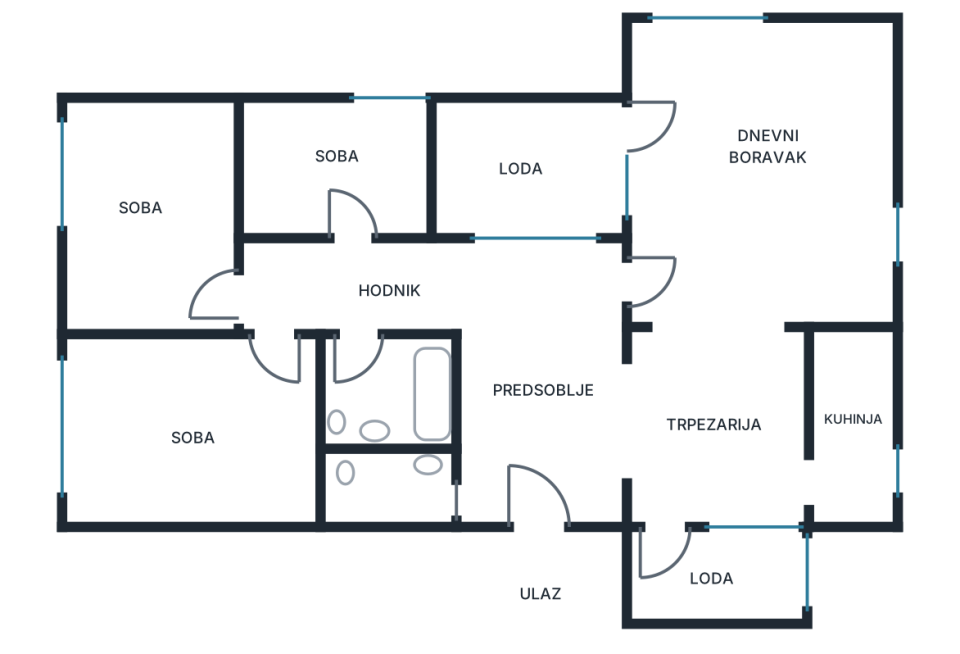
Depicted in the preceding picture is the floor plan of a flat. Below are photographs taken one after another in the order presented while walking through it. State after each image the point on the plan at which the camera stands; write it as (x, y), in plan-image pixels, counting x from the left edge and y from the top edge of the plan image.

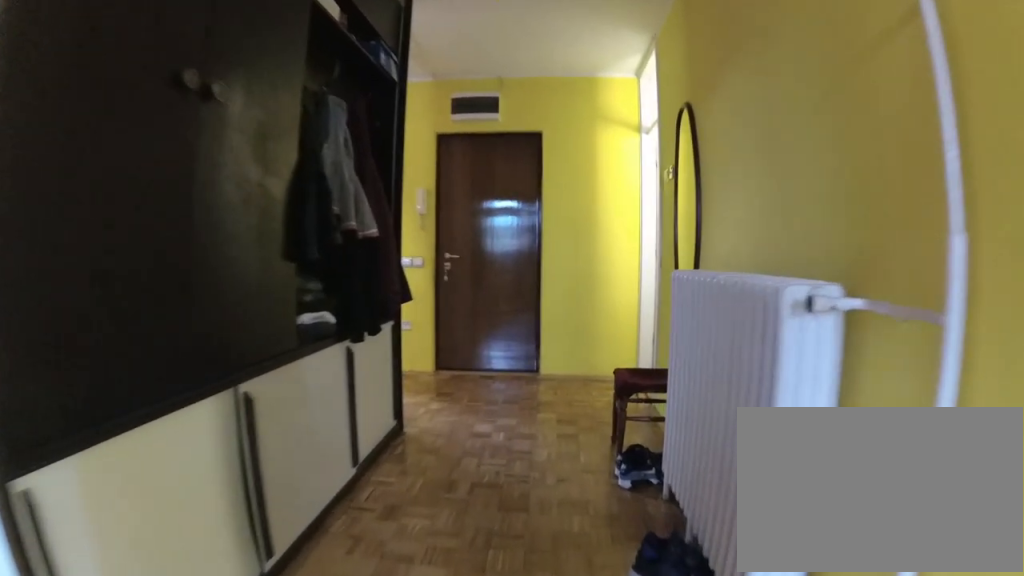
(487, 229)
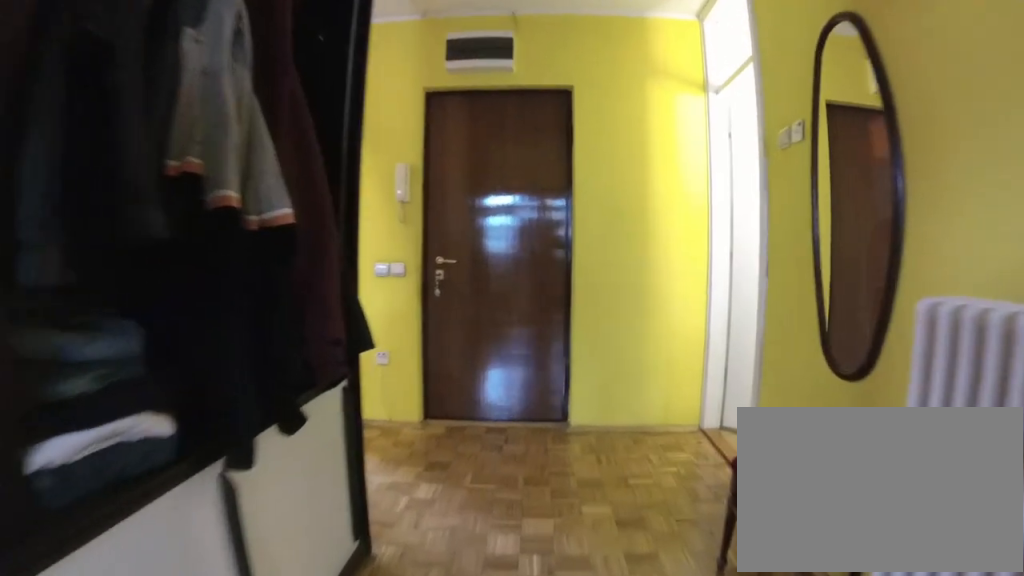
(502, 306)
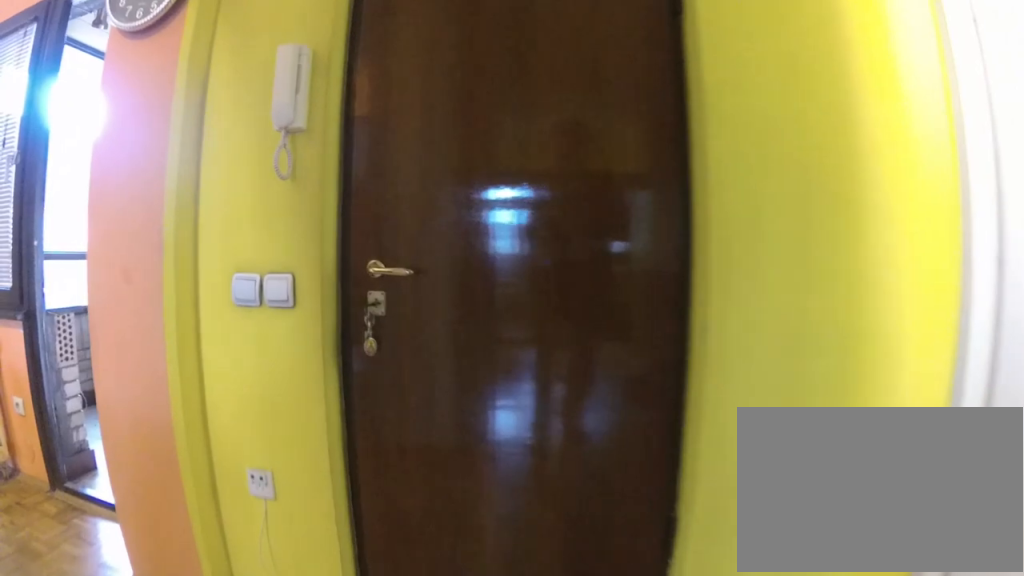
(531, 437)
